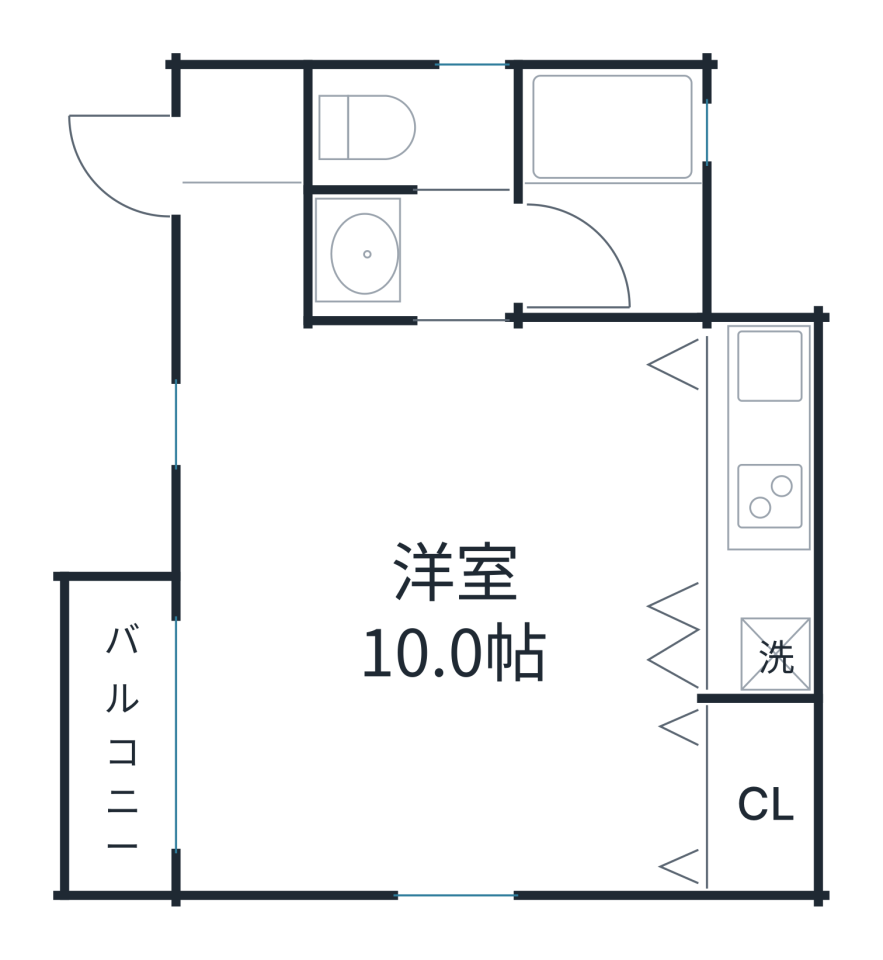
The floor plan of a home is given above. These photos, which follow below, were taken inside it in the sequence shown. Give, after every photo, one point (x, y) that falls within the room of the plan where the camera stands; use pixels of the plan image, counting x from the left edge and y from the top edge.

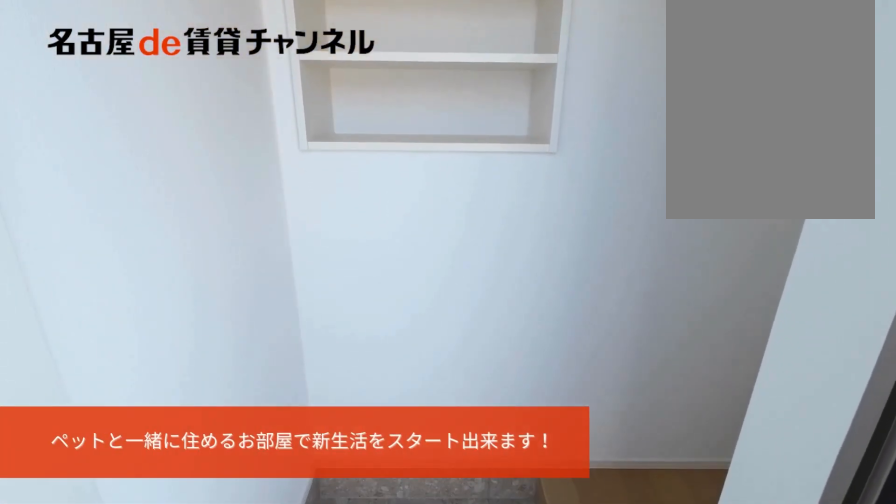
(241, 142)
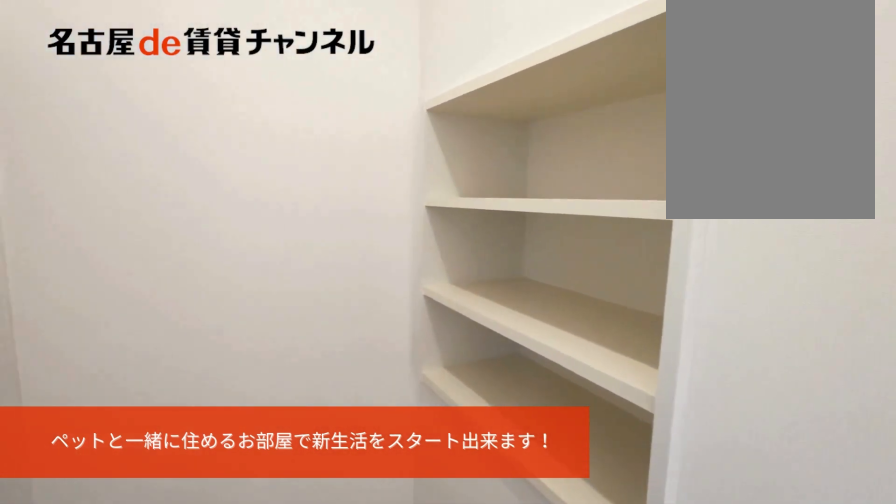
(241, 142)
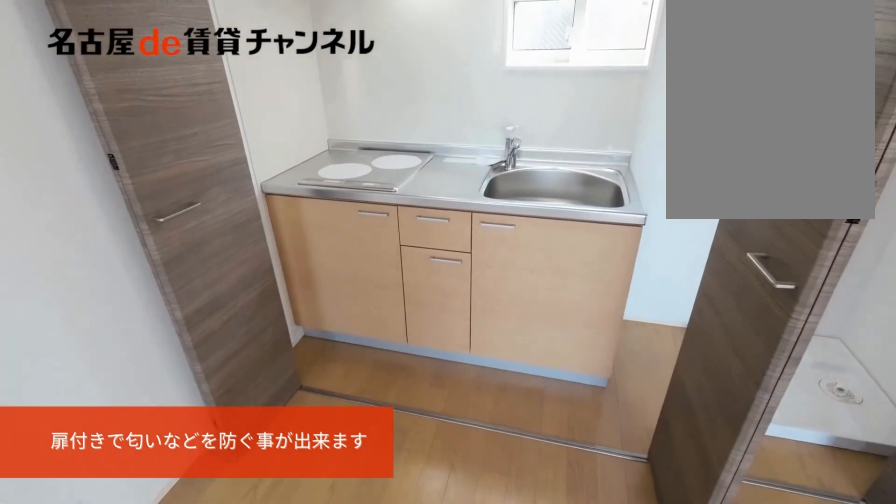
(757, 509)
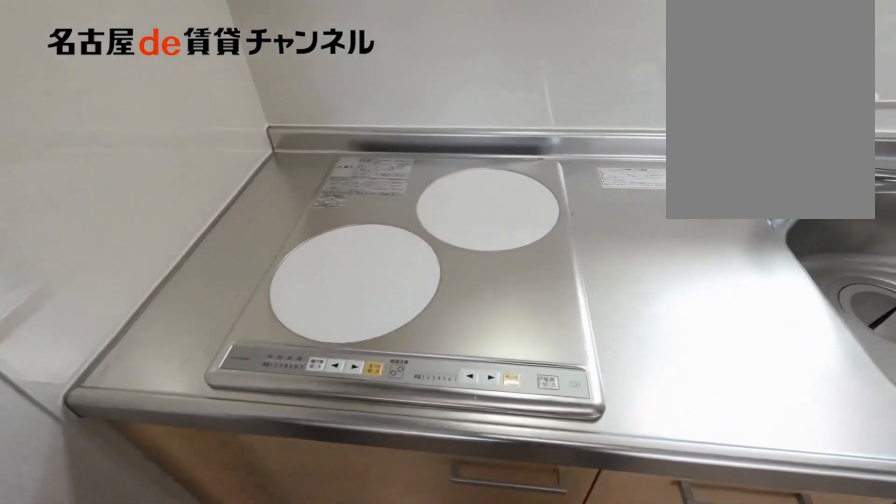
(757, 509)
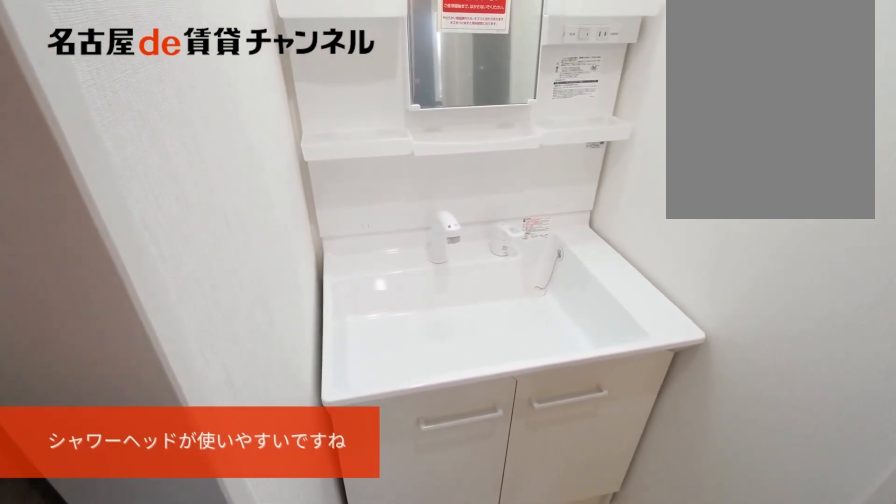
(411, 259)
